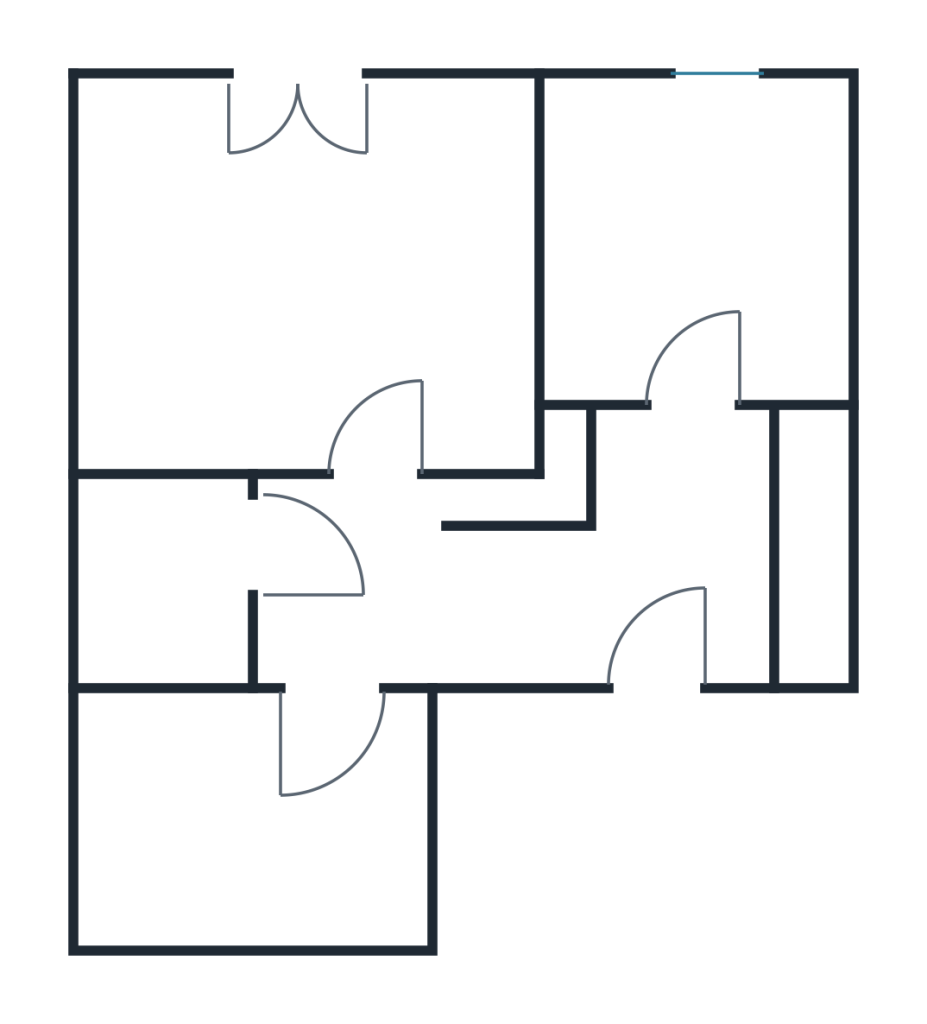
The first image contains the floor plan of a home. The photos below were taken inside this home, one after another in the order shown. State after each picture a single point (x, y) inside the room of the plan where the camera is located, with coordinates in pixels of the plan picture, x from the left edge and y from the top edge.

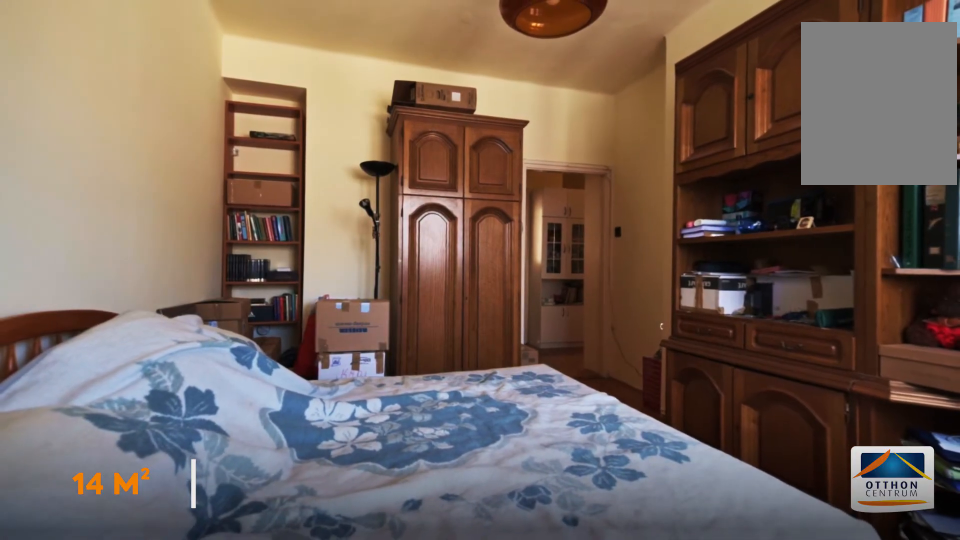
(239, 834)
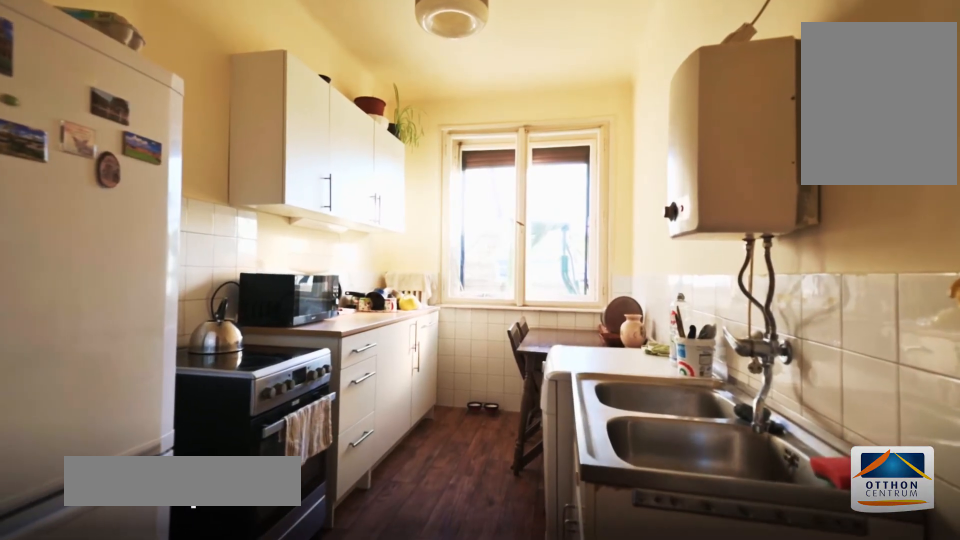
(703, 217)
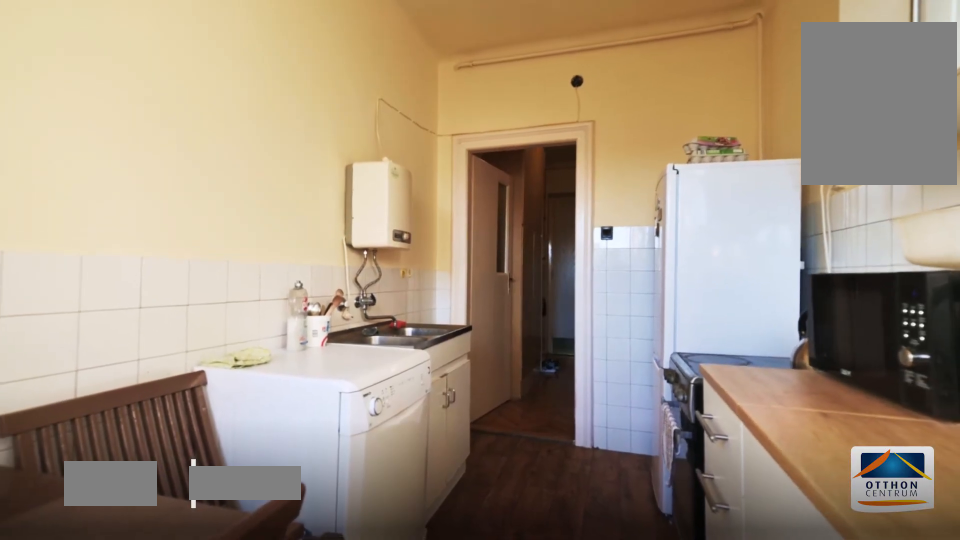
(704, 218)
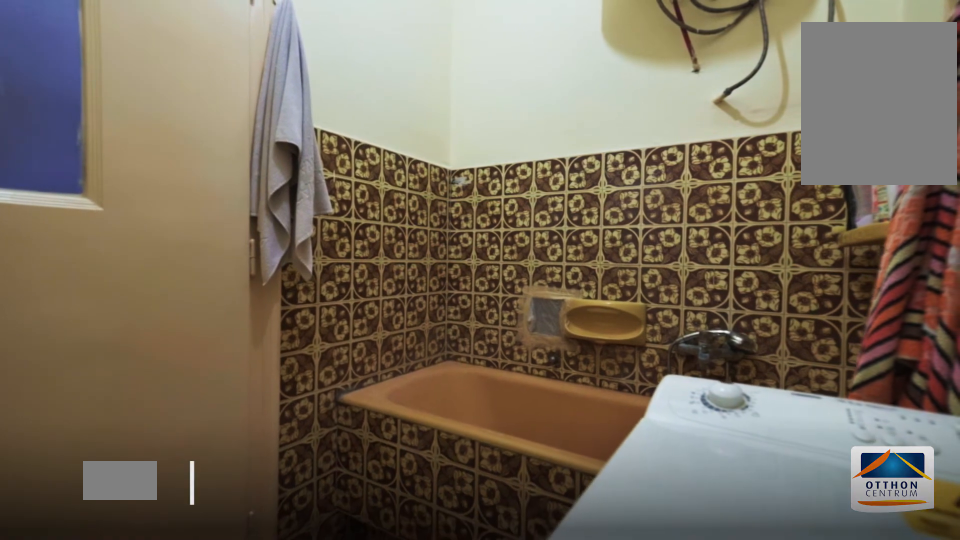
(173, 563)
